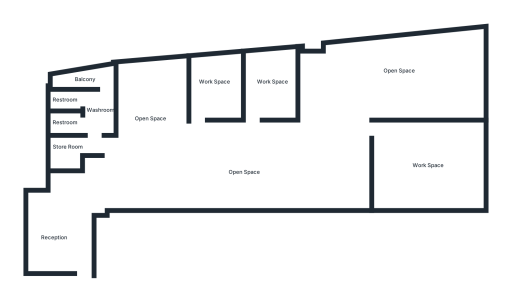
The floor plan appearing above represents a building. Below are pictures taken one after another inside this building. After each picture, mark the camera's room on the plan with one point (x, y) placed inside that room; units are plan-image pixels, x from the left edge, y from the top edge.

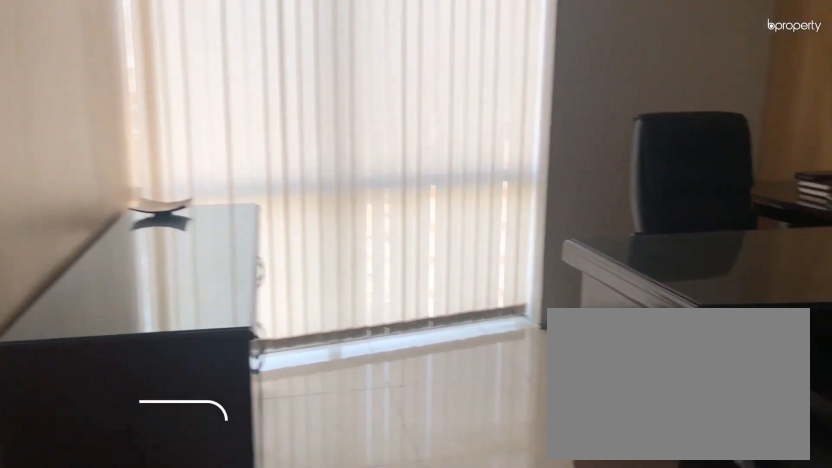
(206, 89)
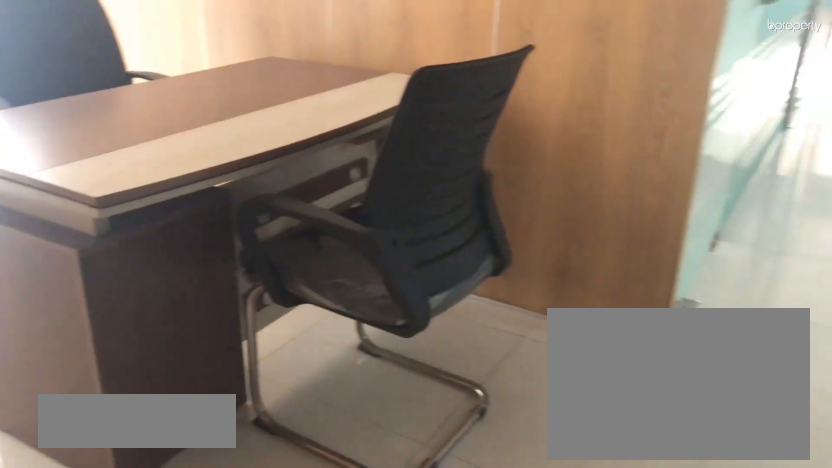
(155, 123)
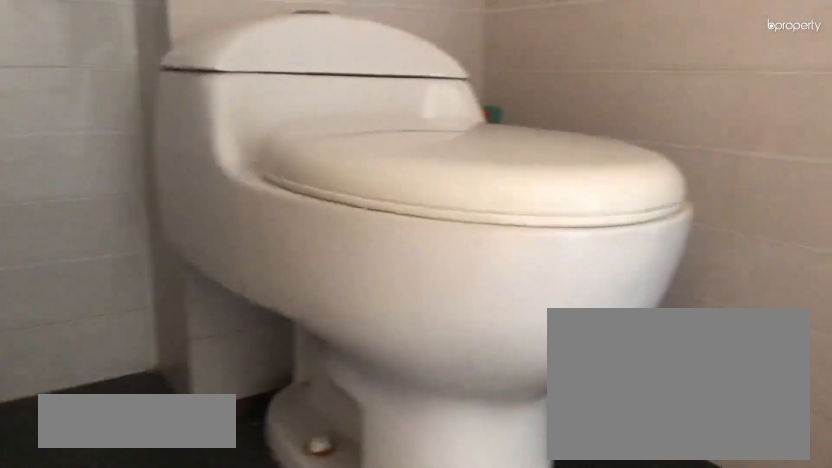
(64, 124)
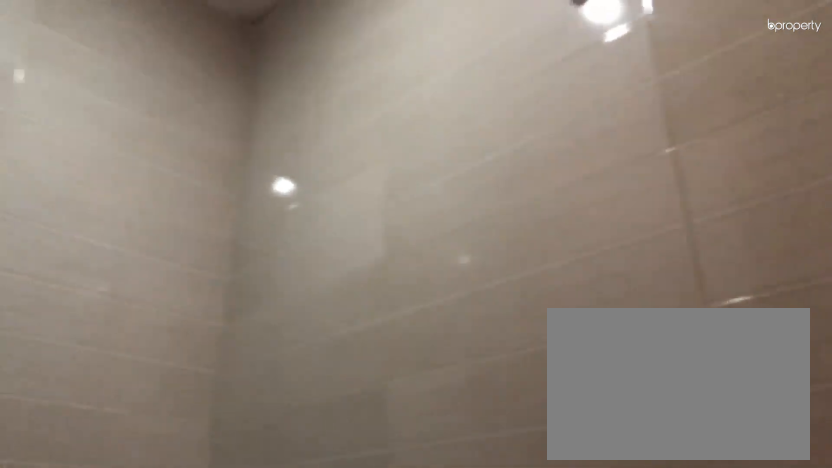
(63, 99)
